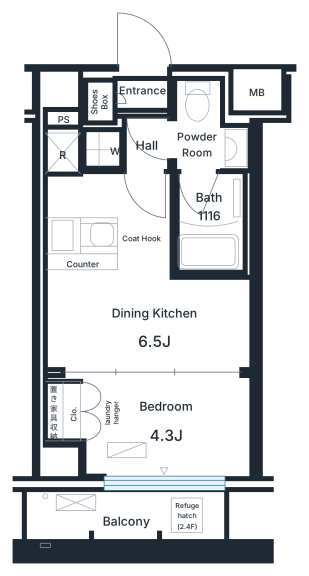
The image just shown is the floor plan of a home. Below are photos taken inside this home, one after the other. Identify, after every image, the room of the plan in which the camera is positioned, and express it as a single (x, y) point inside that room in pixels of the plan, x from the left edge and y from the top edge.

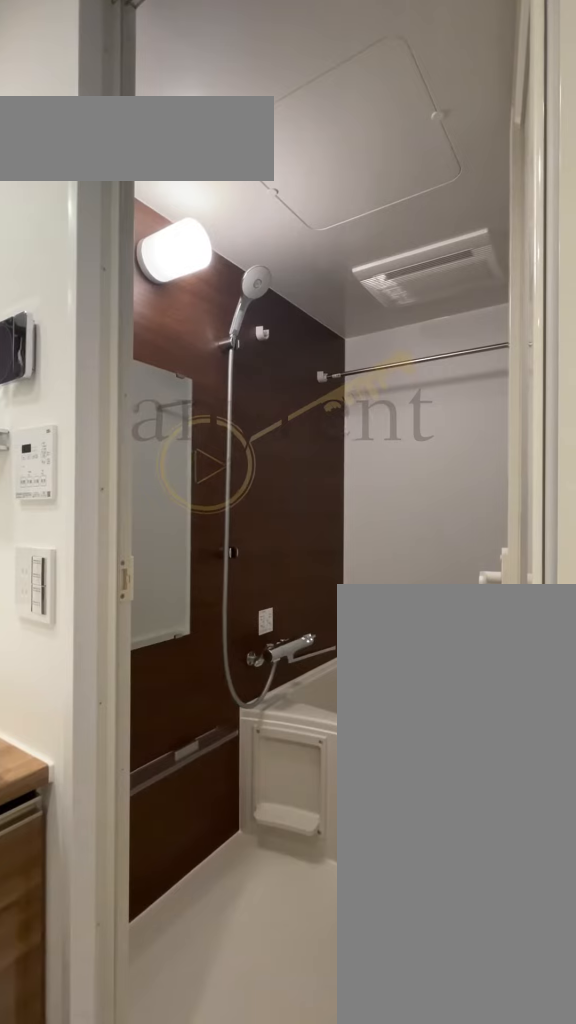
(207, 226)
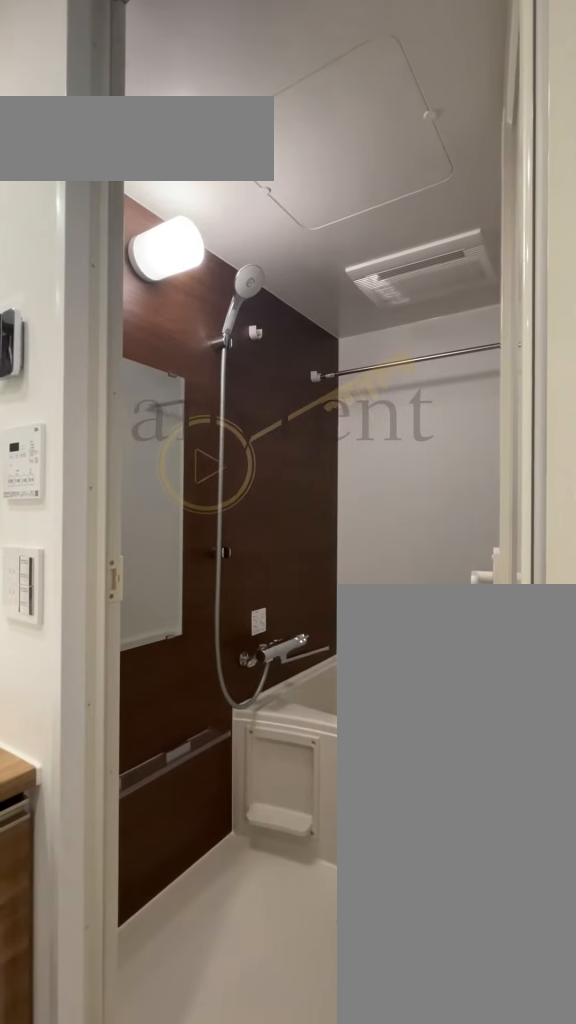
(207, 226)
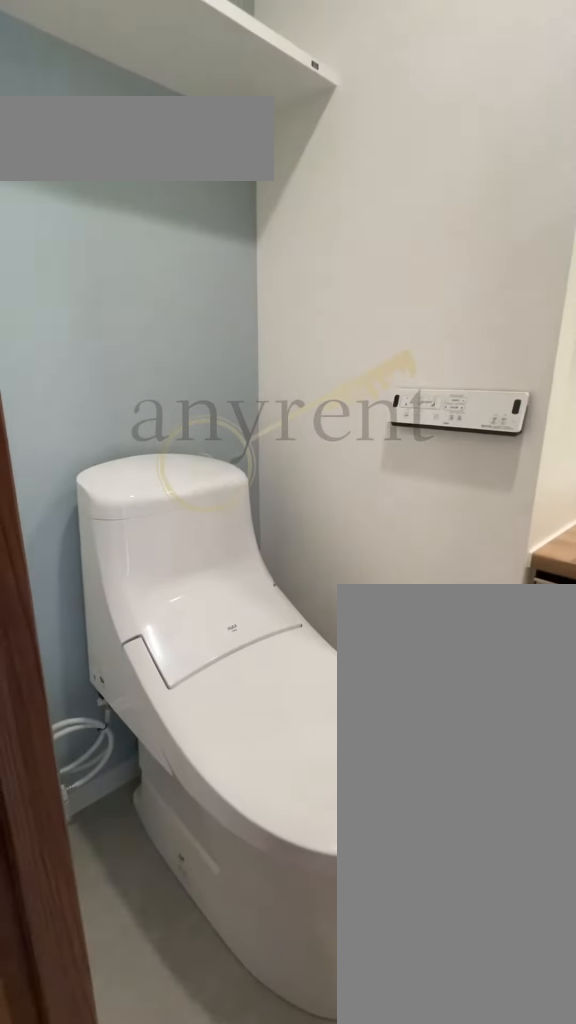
(197, 102)
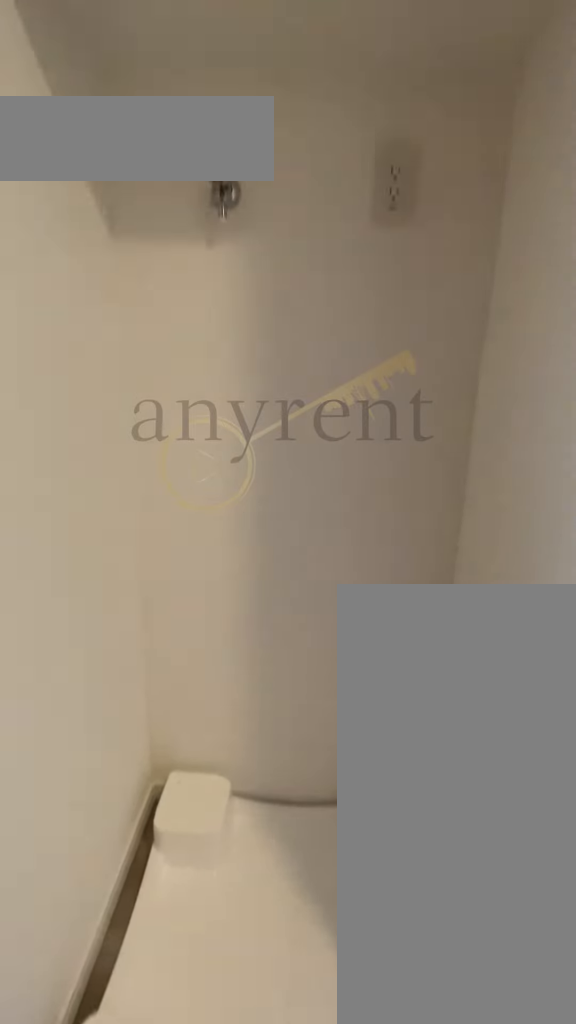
(104, 151)
